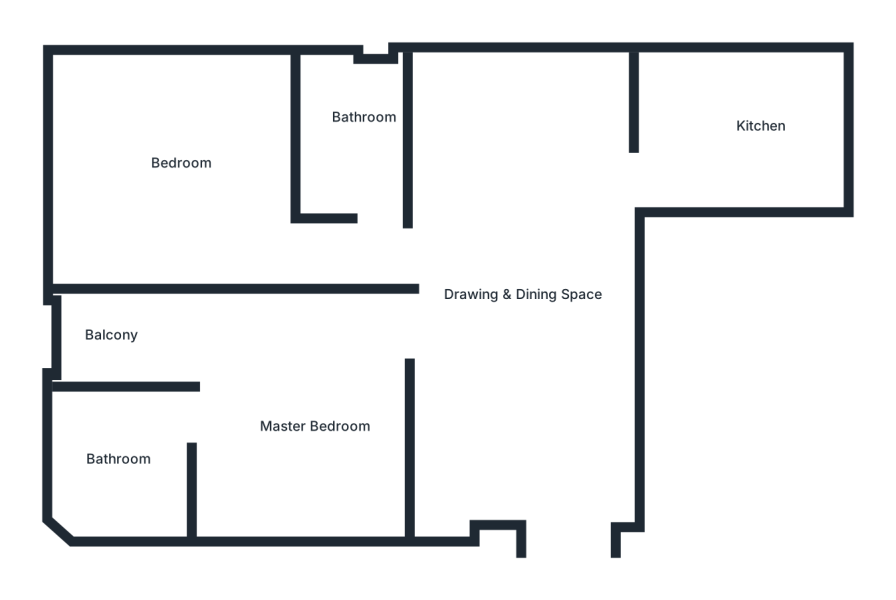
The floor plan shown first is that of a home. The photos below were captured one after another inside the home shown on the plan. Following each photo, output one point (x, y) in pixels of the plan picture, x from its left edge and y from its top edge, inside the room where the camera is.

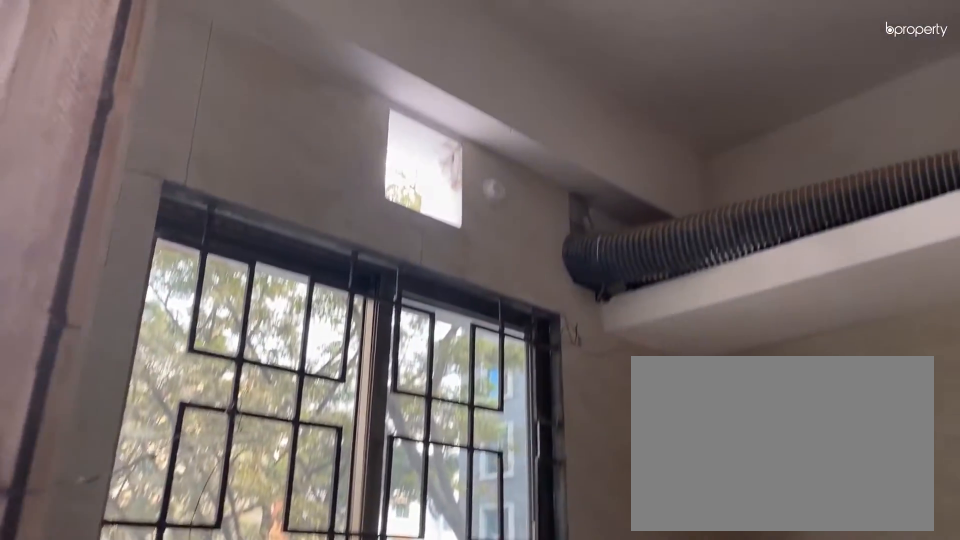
(754, 126)
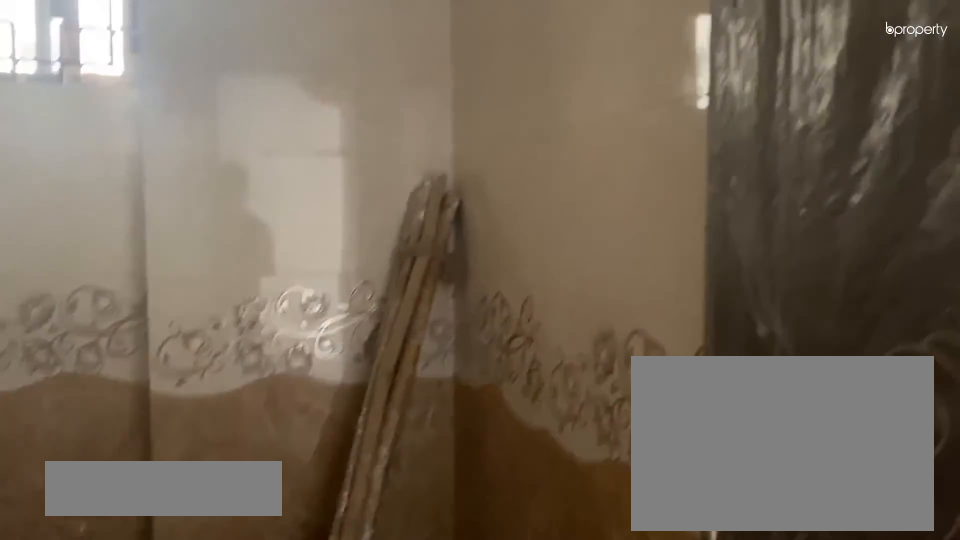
(356, 141)
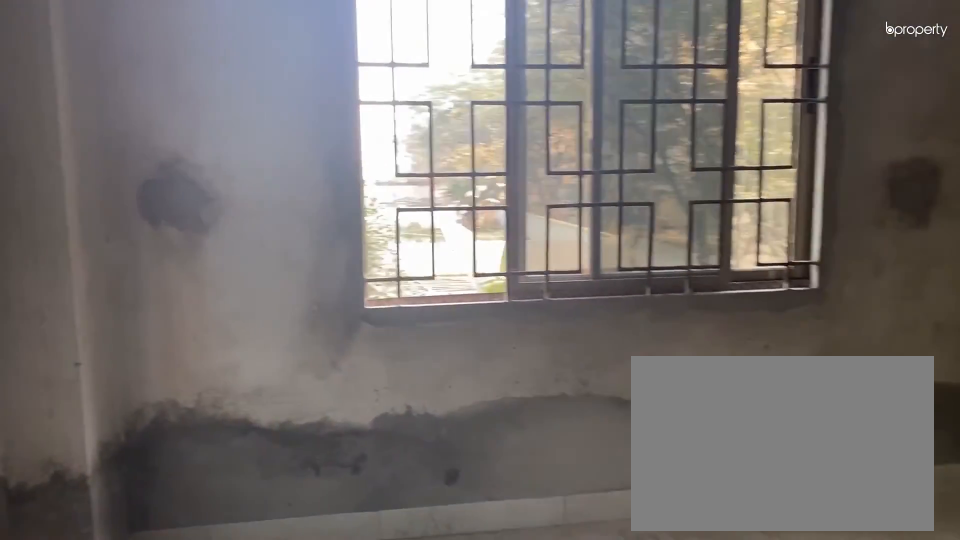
(169, 168)
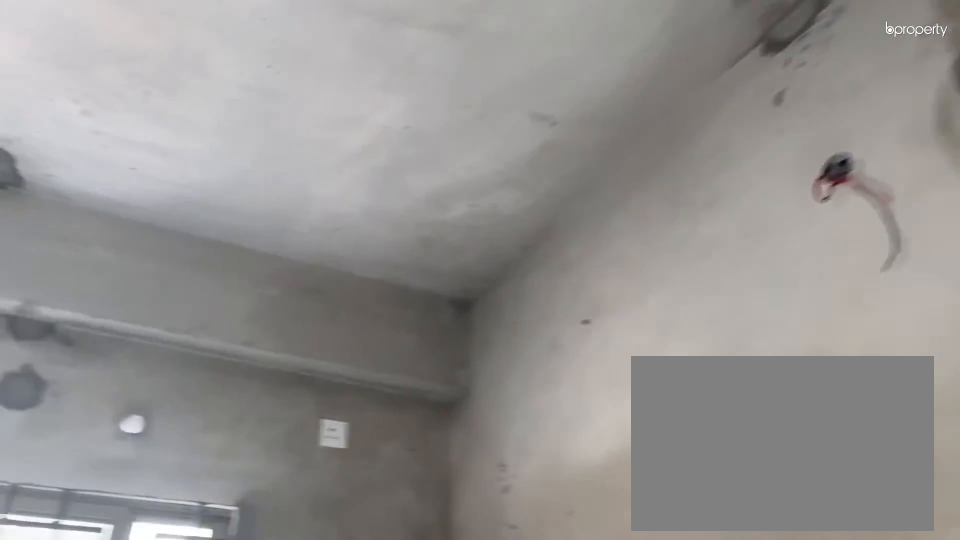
(168, 168)
